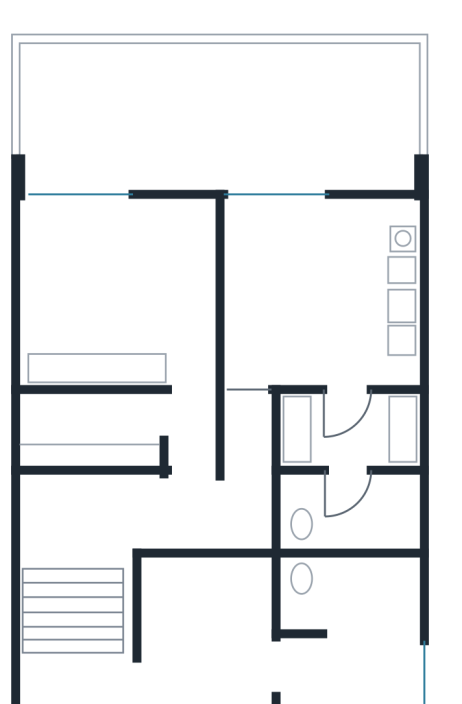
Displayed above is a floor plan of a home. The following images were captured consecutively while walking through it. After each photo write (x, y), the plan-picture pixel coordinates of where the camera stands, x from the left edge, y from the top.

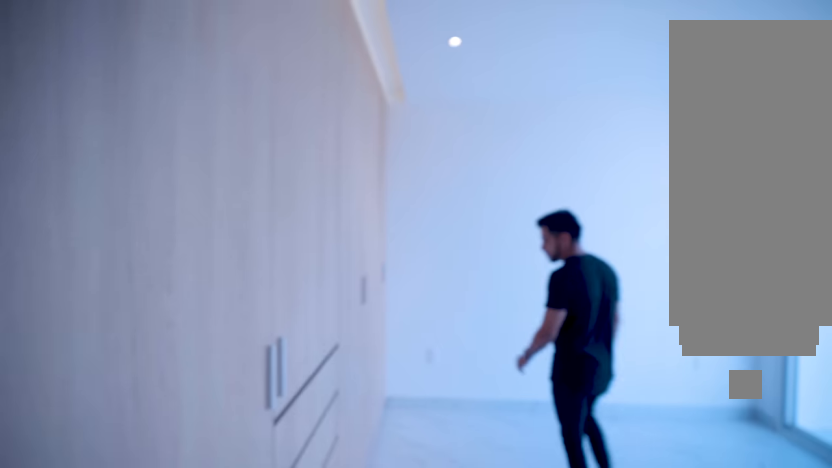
(197, 313)
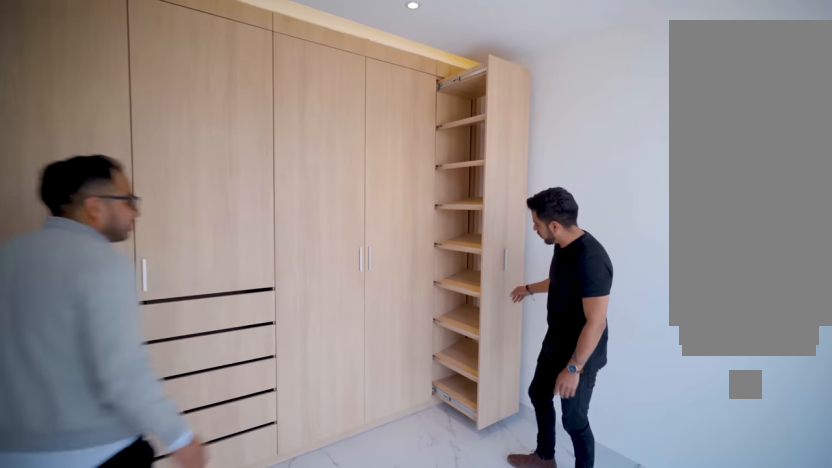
(109, 315)
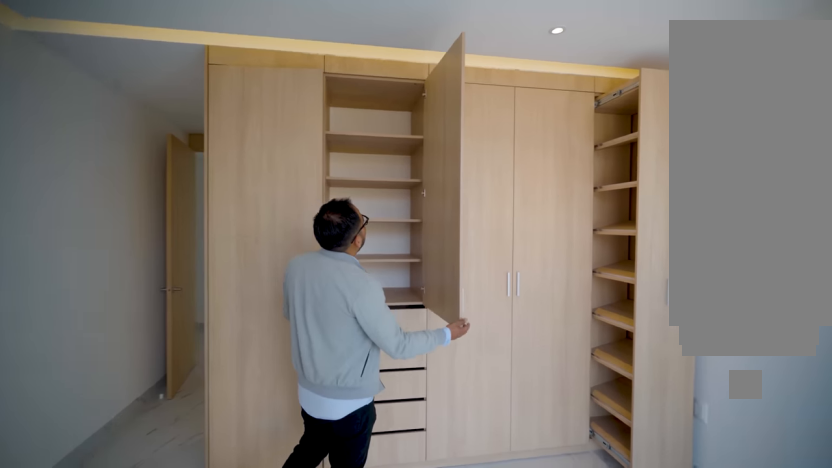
(149, 271)
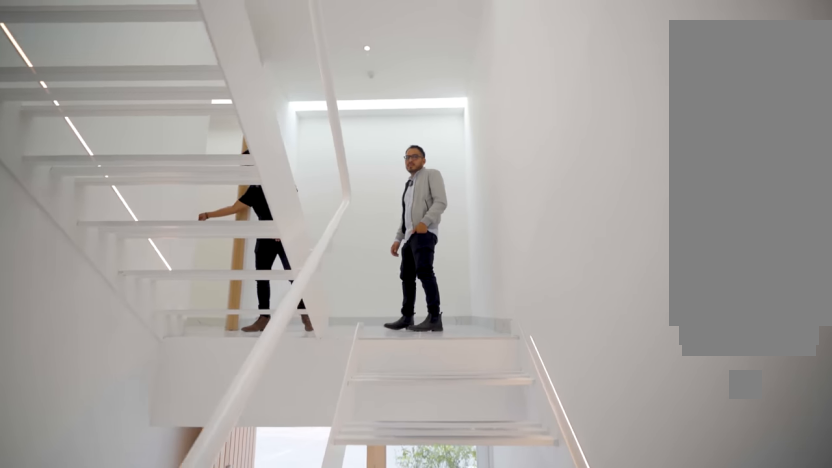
(46, 523)
